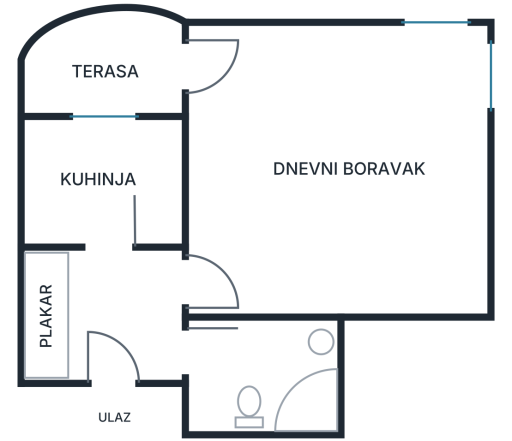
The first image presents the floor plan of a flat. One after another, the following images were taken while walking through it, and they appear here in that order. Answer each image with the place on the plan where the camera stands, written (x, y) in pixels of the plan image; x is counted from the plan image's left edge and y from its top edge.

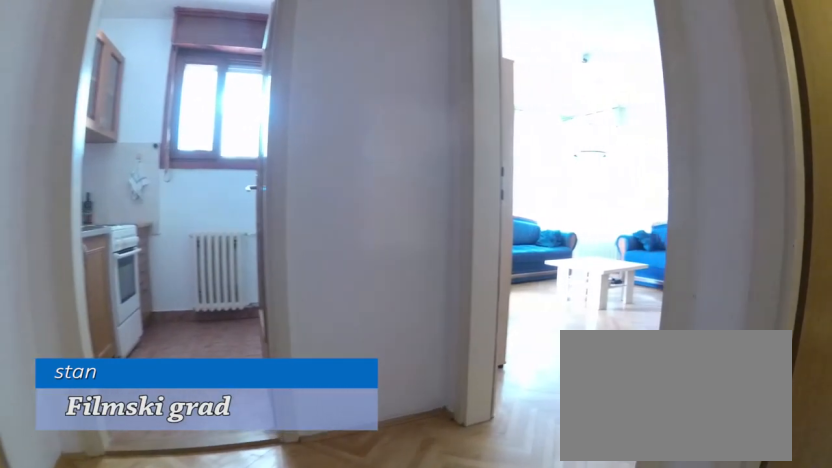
(123, 356)
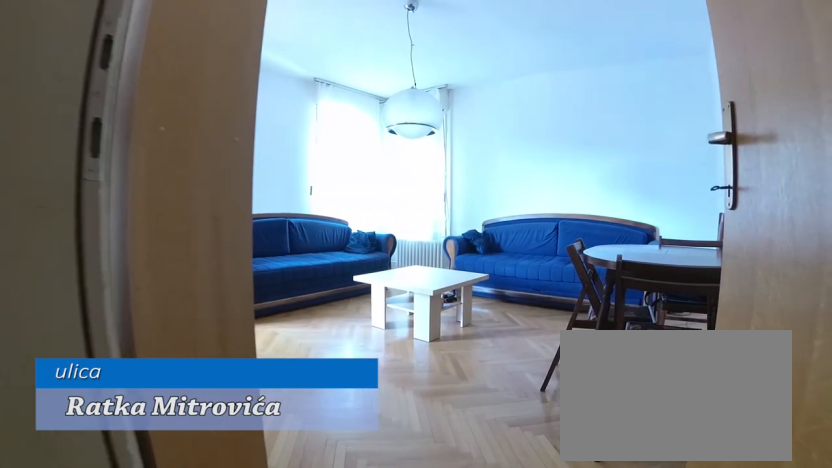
(171, 305)
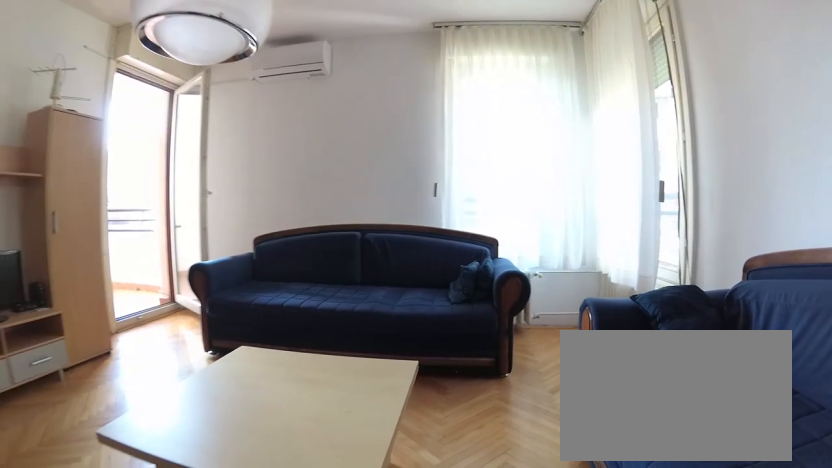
(315, 272)
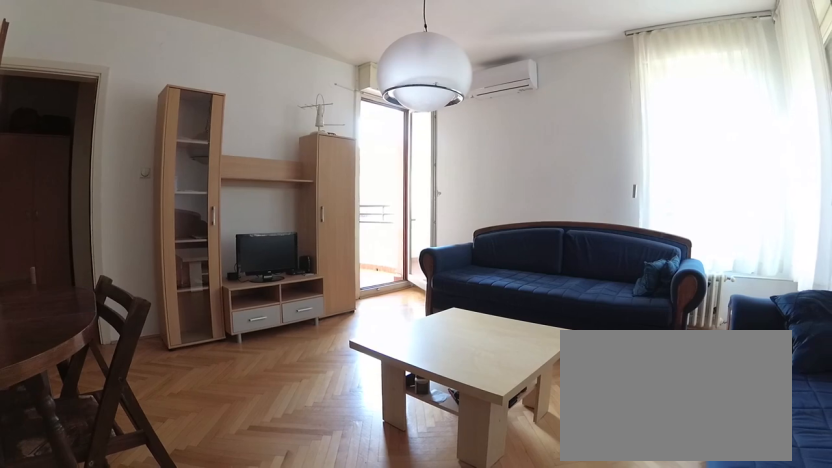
(408, 282)
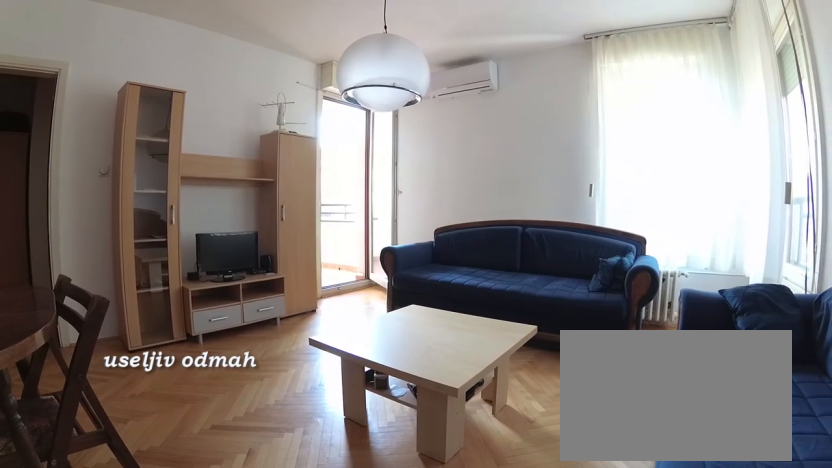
(429, 282)
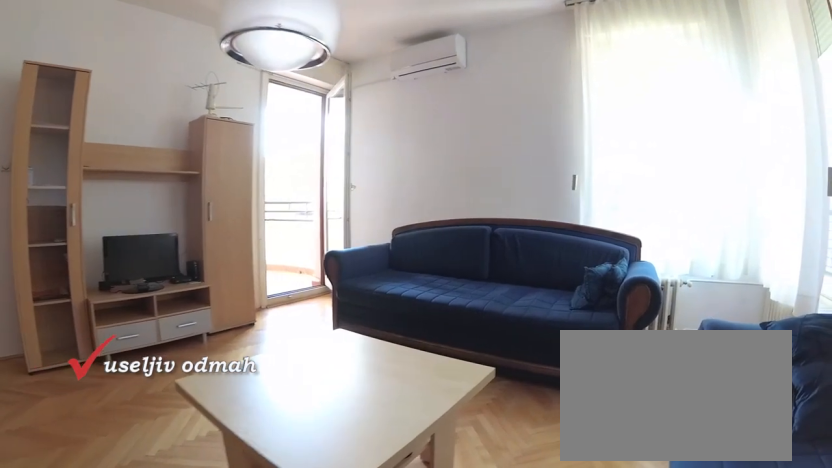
(418, 250)
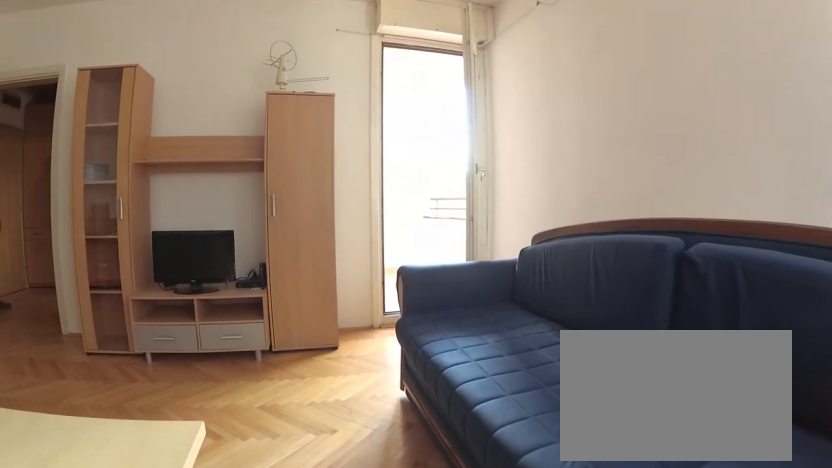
(422, 150)
